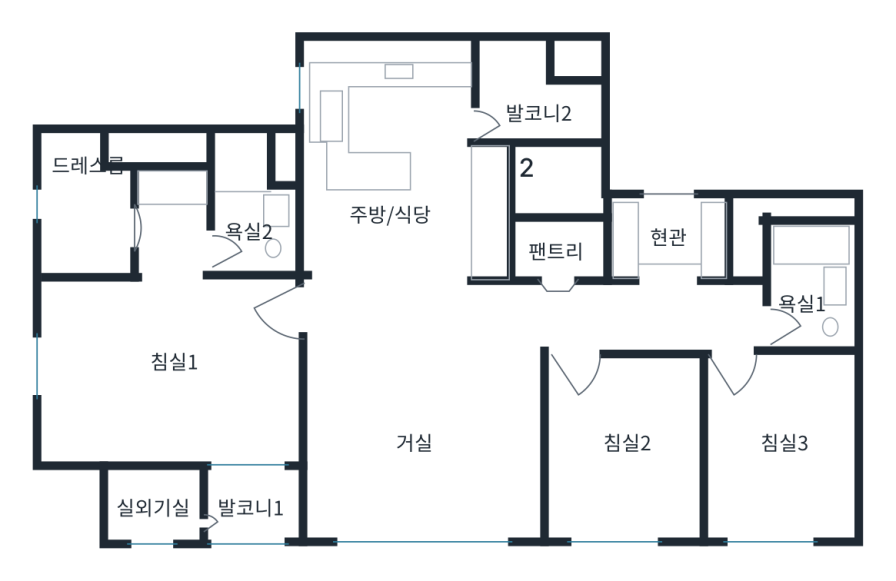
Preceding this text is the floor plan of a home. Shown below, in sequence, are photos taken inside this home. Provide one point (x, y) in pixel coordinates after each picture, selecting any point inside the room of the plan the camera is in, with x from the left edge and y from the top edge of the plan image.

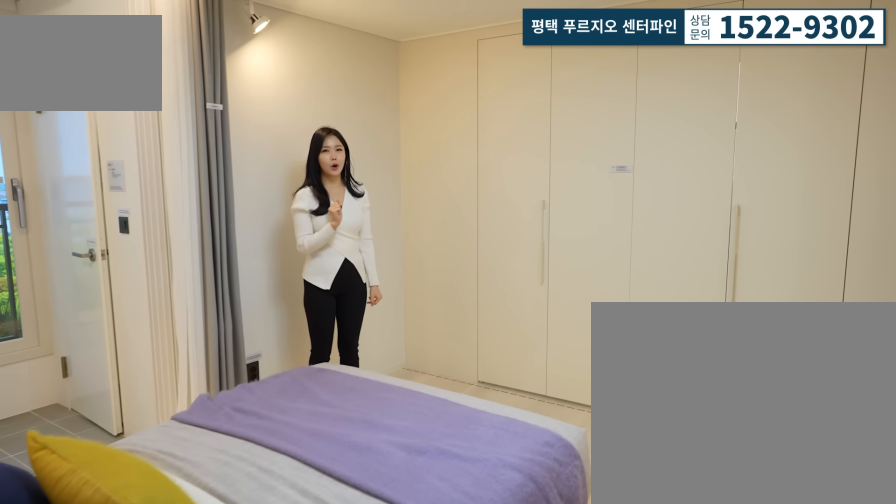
(169, 359)
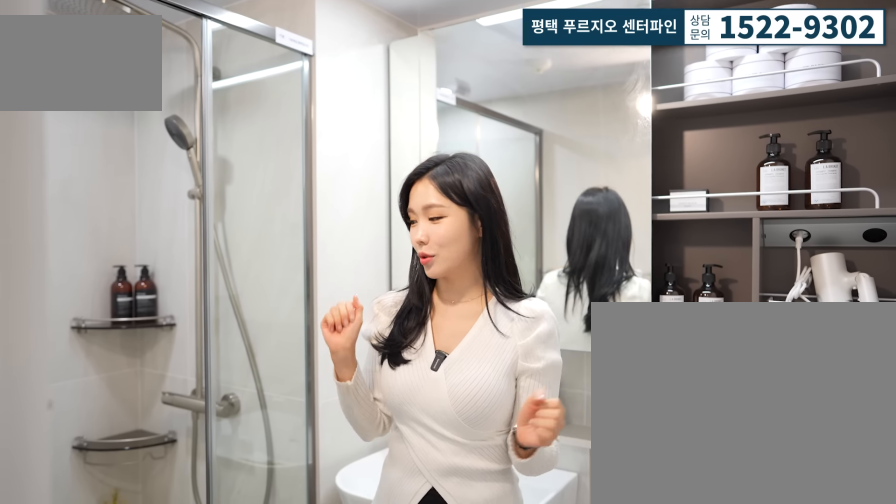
(247, 233)
